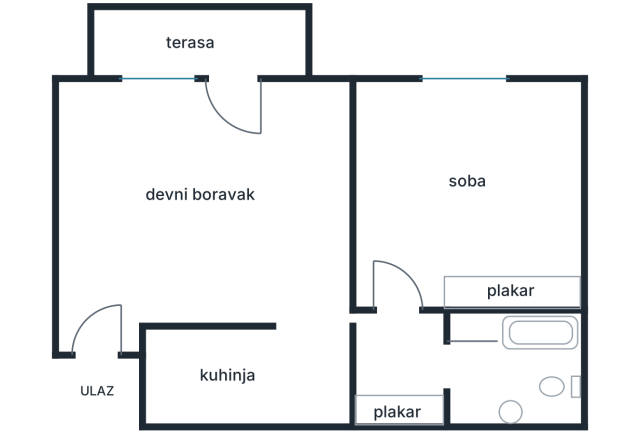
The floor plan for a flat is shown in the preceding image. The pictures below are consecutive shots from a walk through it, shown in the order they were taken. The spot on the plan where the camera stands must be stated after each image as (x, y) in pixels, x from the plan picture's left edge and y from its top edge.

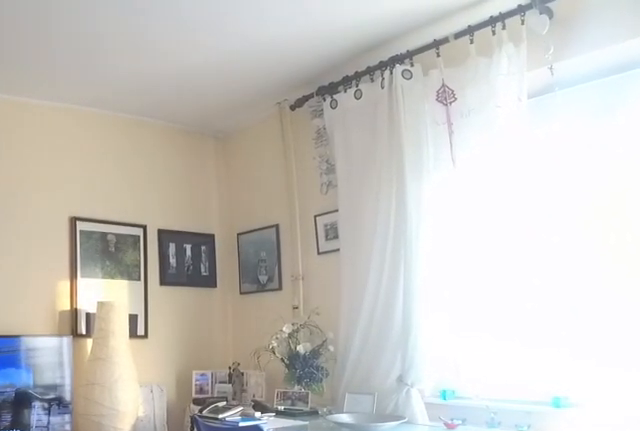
(254, 242)
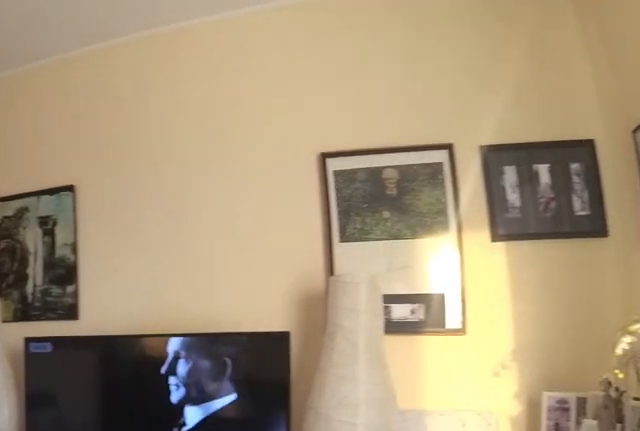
(254, 107)
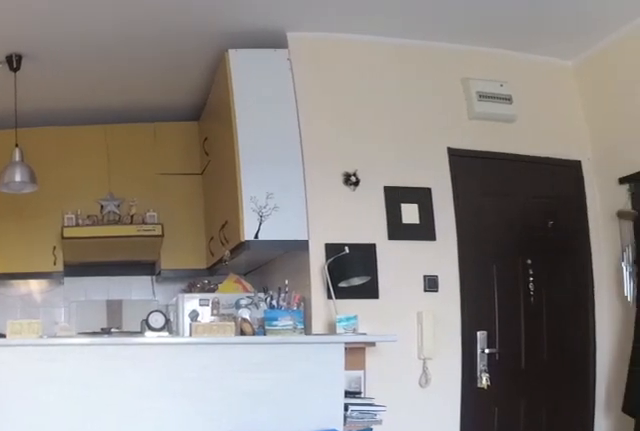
(227, 116)
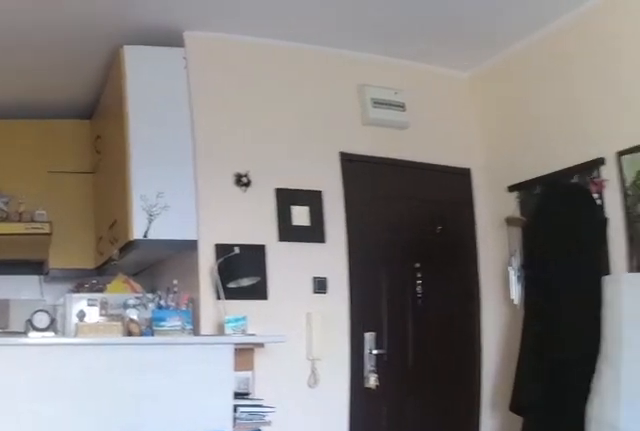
(224, 122)
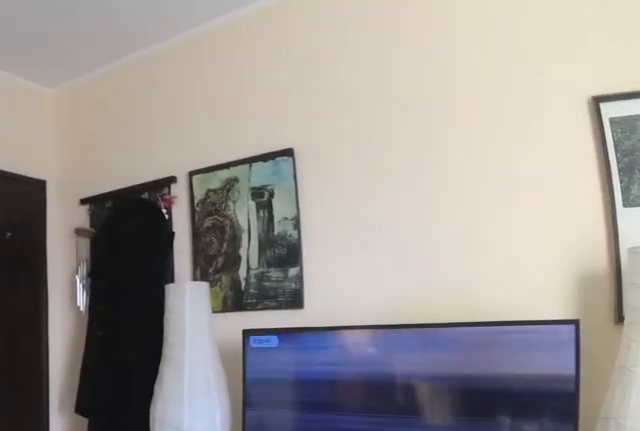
(203, 155)
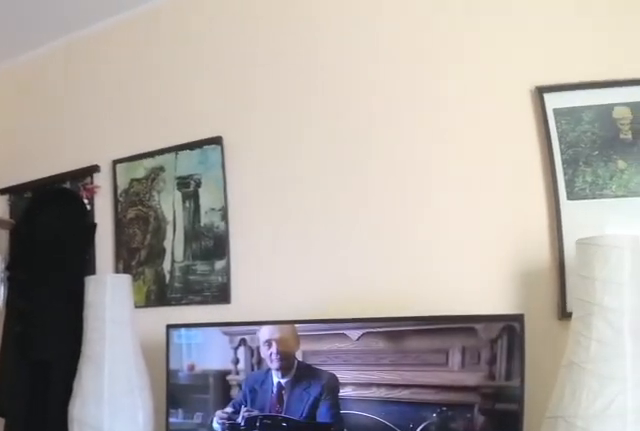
(188, 178)
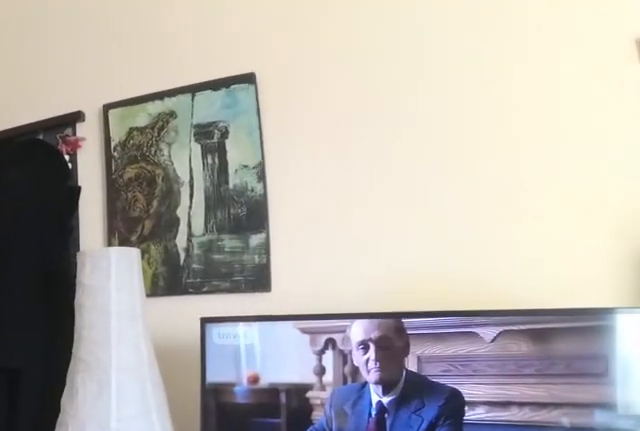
(141, 248)
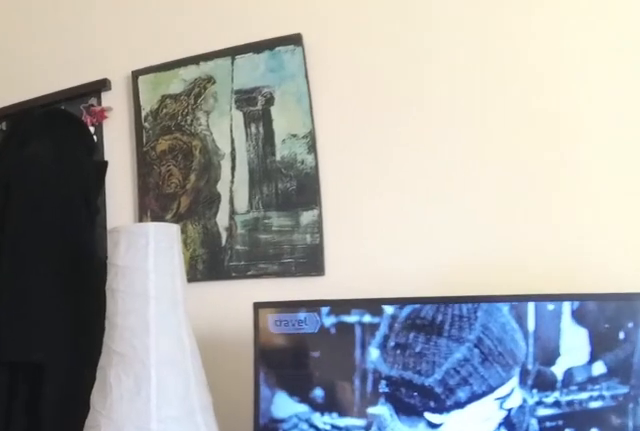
(134, 259)
